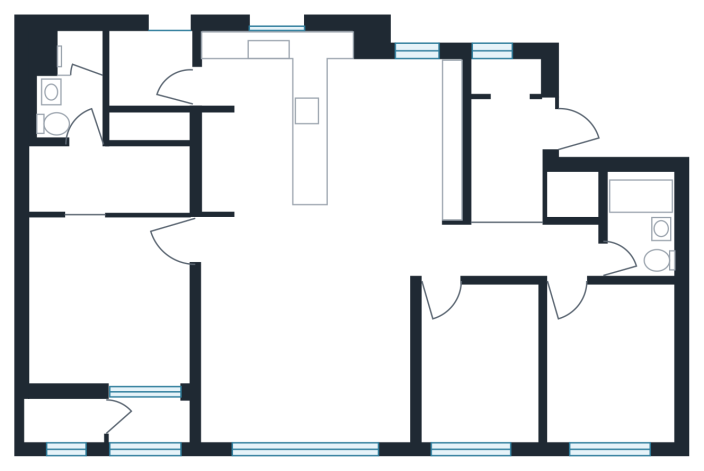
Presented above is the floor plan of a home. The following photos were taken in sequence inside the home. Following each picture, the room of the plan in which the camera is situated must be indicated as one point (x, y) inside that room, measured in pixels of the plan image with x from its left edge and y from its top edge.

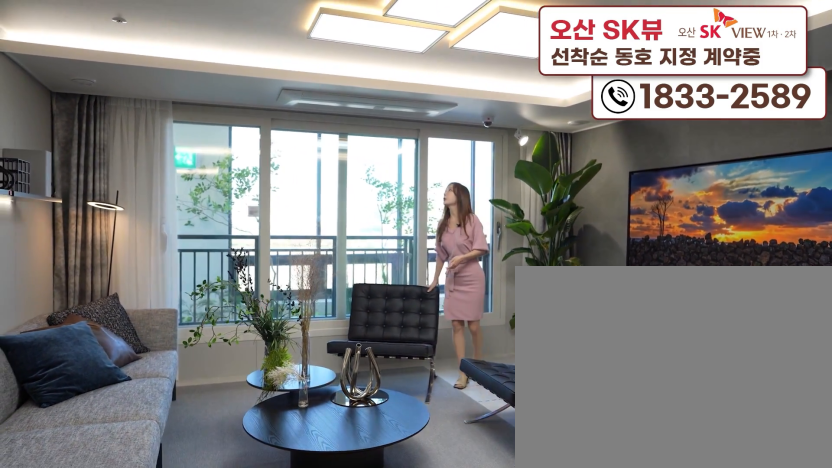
(309, 388)
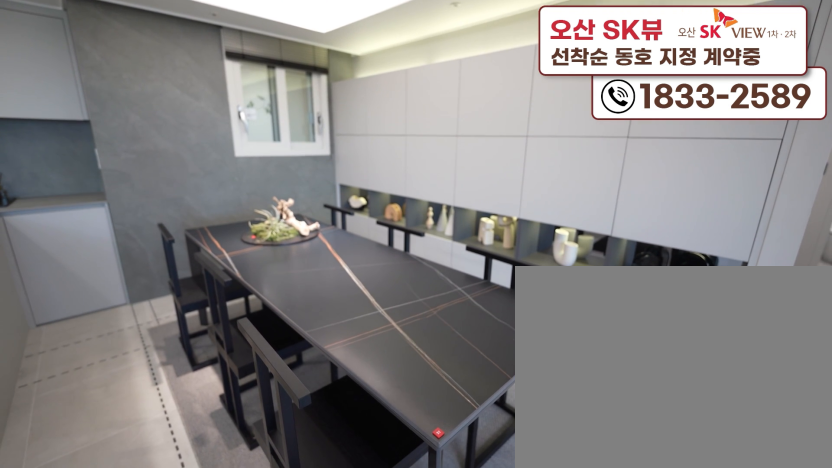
(280, 223)
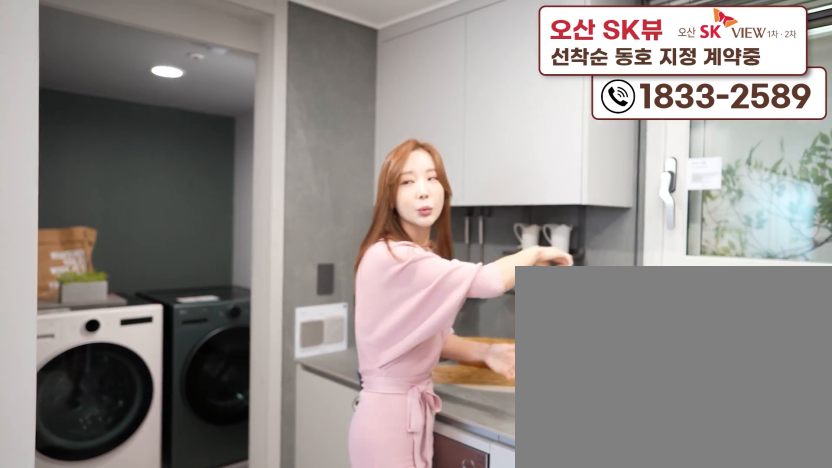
(280, 223)
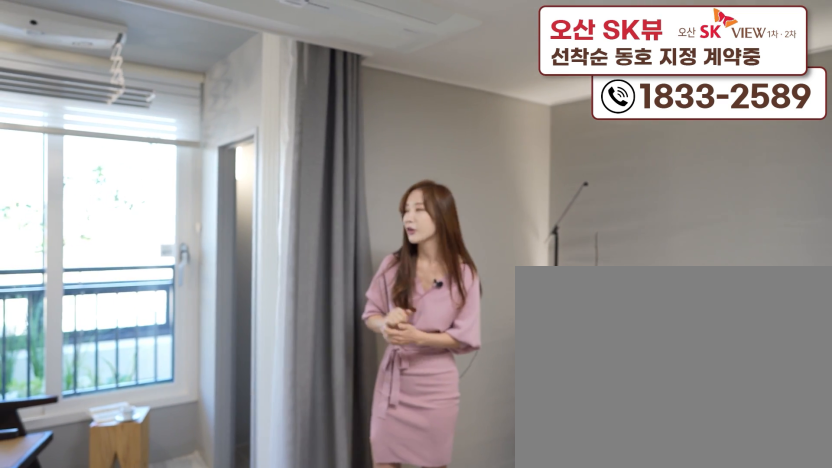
(112, 350)
